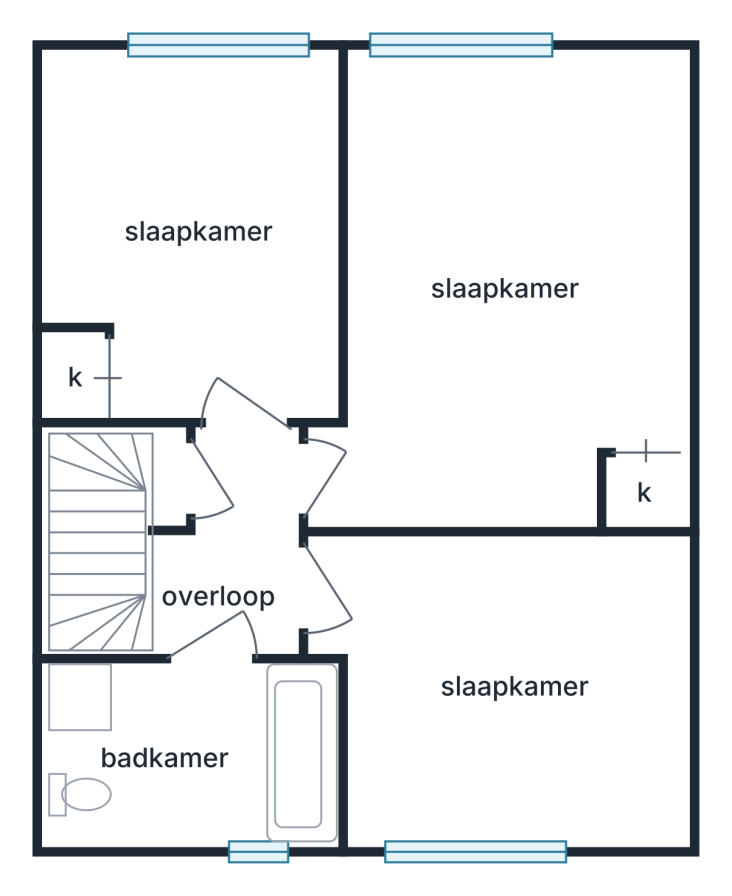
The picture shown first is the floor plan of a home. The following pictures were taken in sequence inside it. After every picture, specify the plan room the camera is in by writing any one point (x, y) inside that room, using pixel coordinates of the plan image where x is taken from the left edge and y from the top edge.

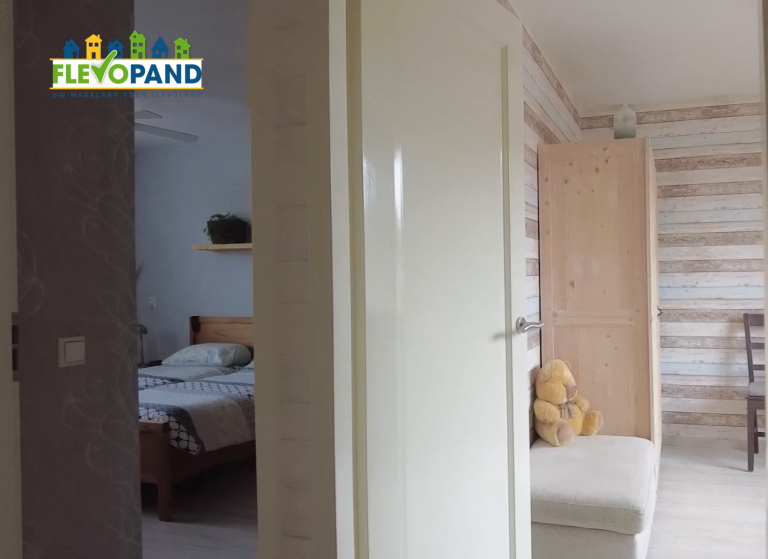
(233, 556)
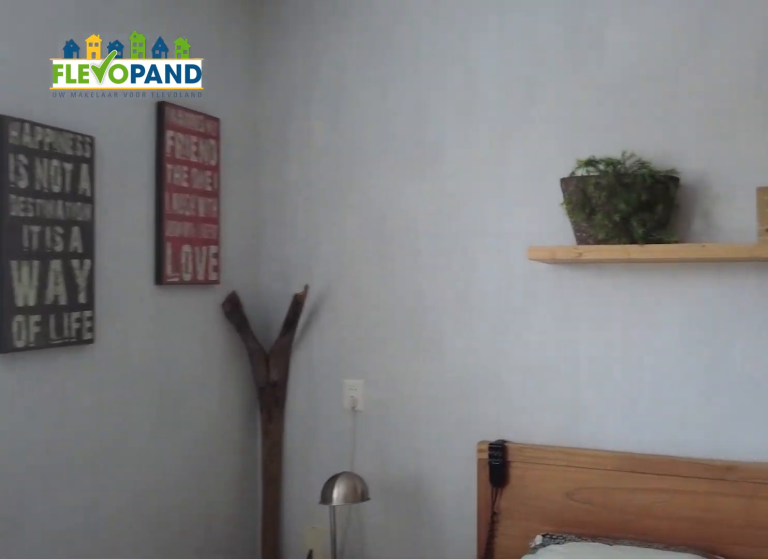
(486, 514)
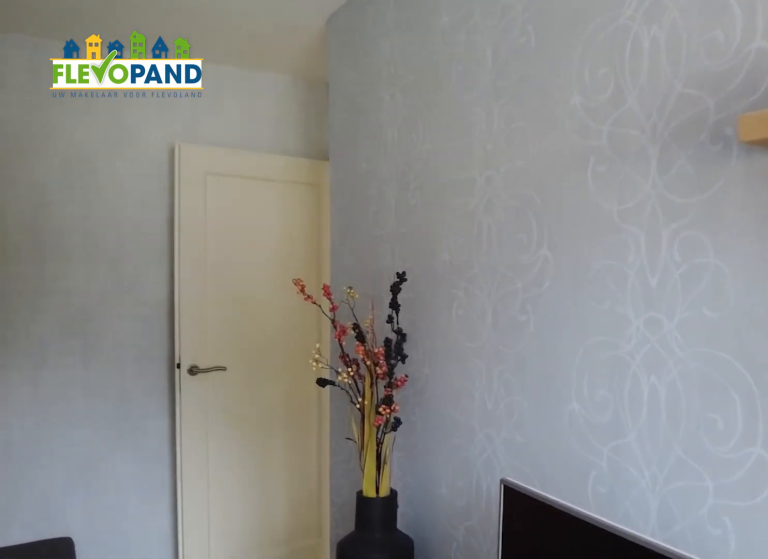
(486, 514)
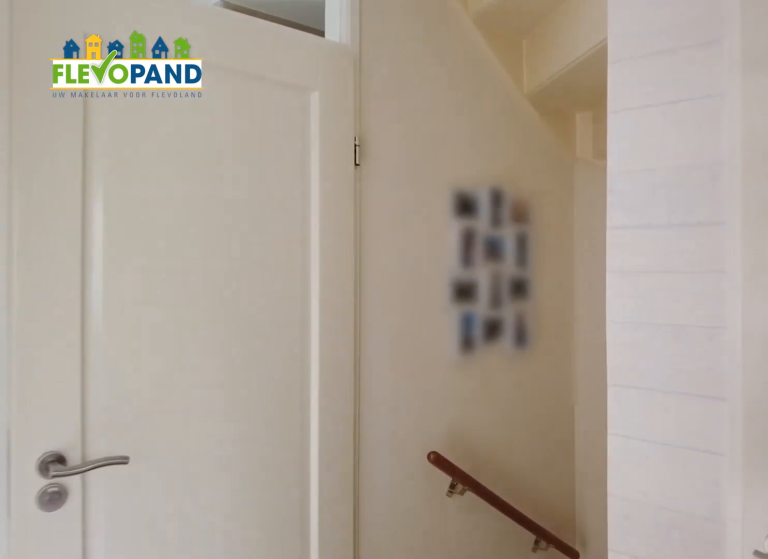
(235, 552)
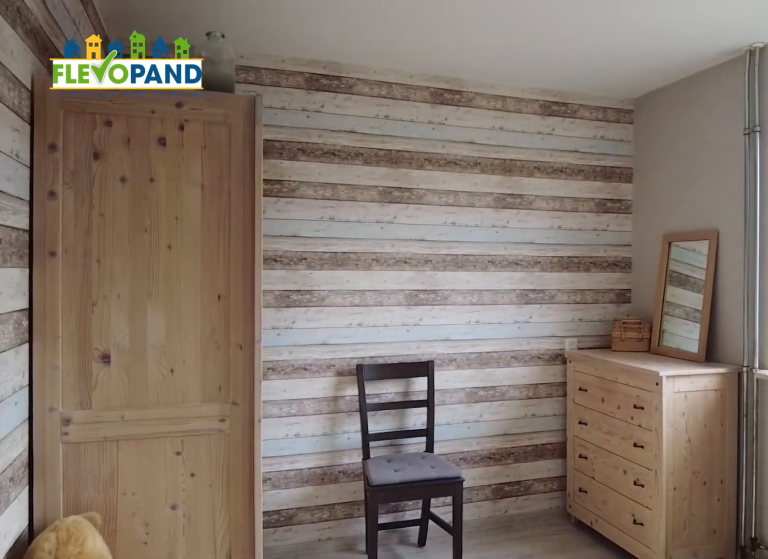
(507, 685)
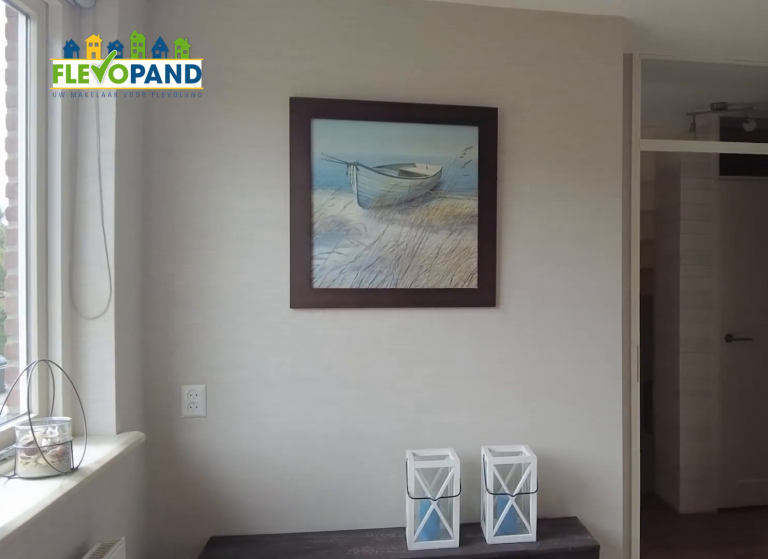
(507, 685)
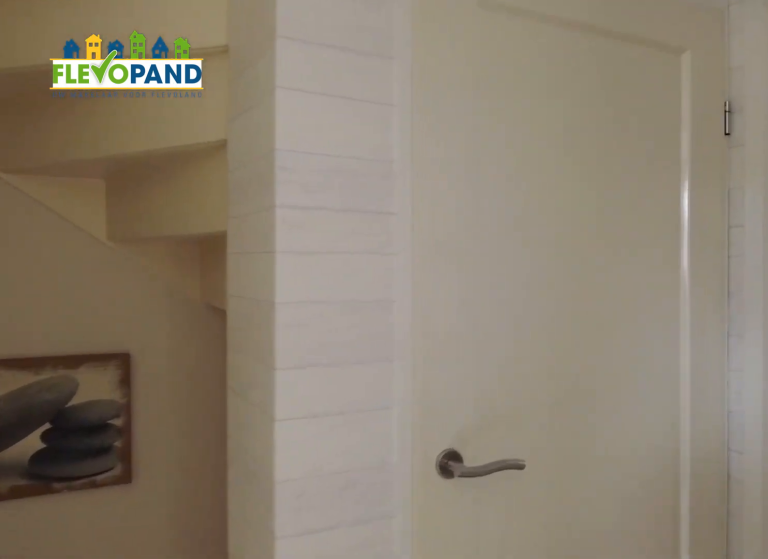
(234, 554)
